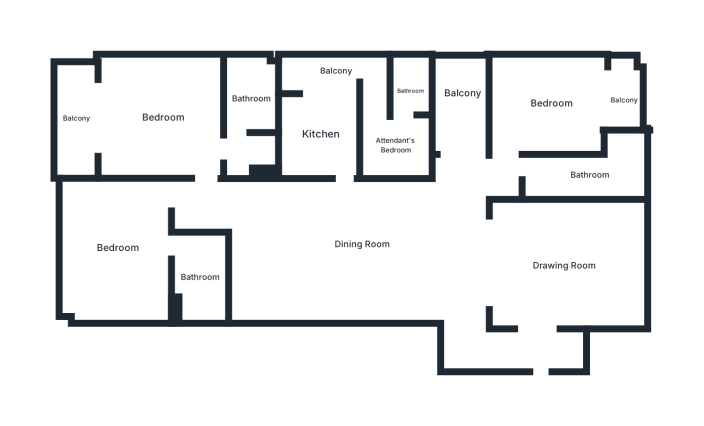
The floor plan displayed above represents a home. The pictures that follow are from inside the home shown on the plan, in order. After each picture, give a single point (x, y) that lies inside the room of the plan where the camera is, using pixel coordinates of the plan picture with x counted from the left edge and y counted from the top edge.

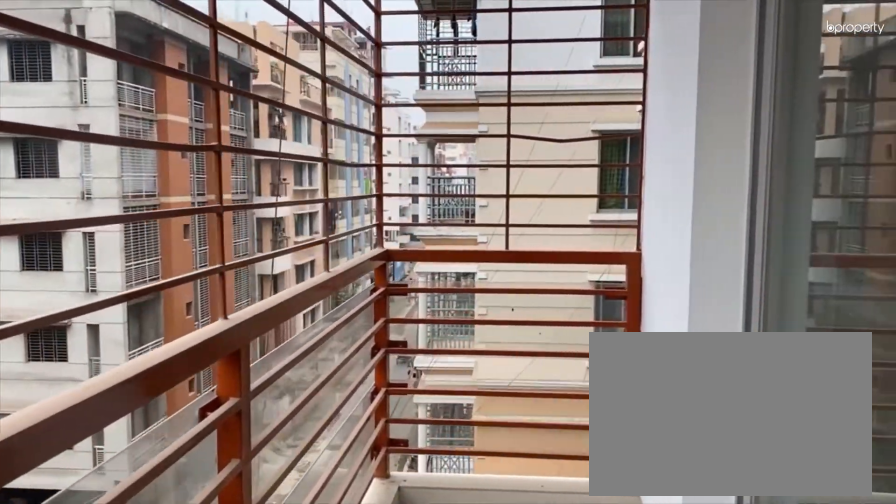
(75, 117)
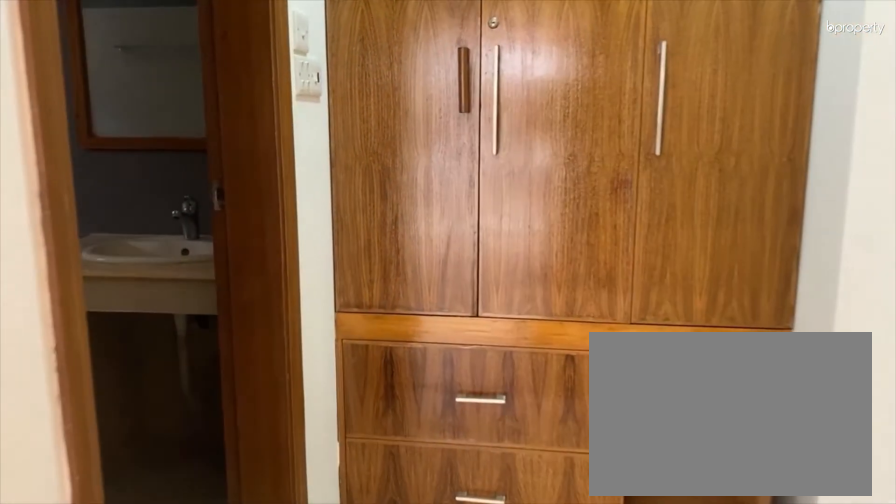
(235, 137)
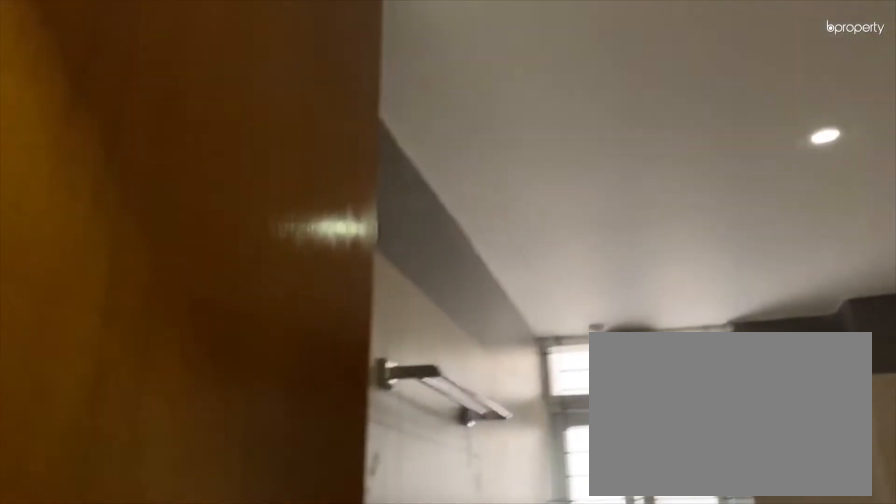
(250, 98)
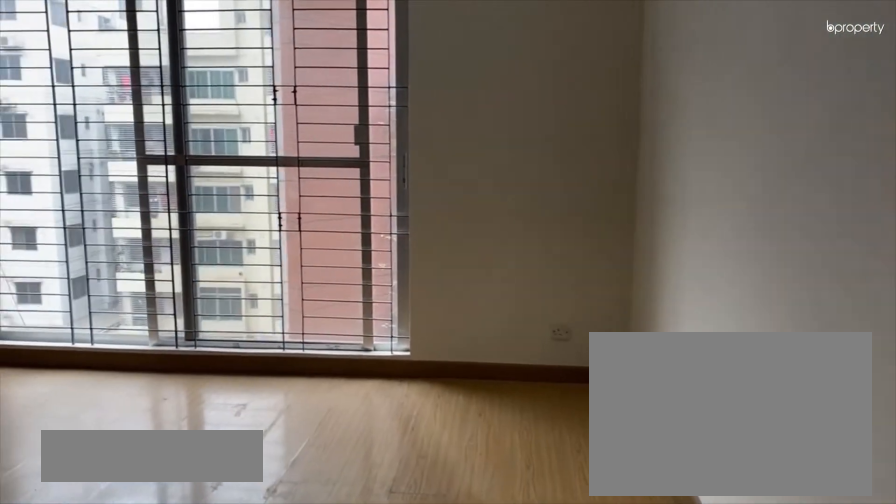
(116, 248)
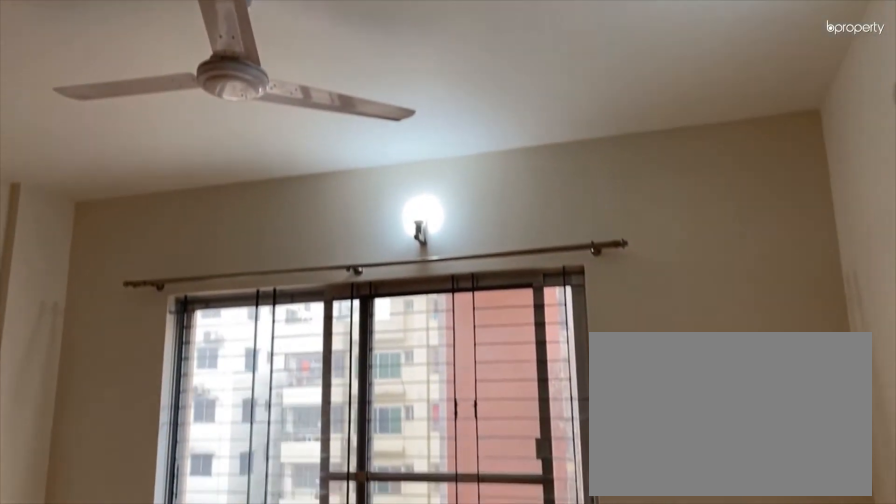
(115, 248)
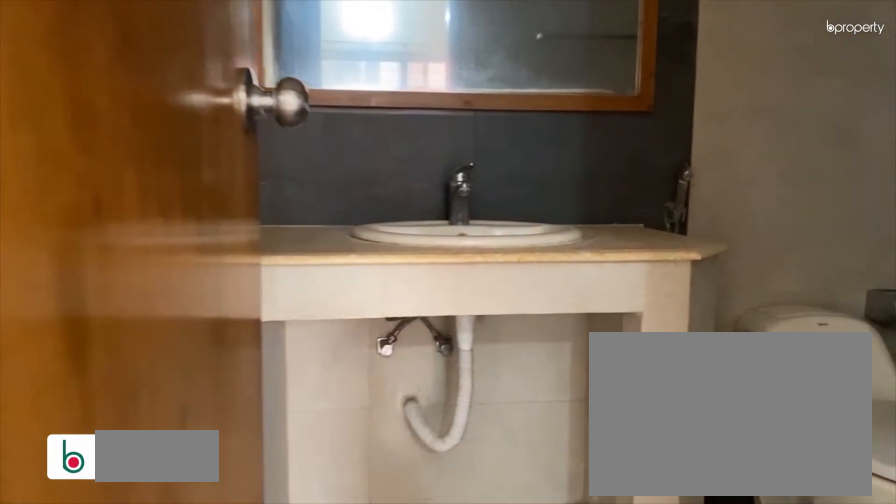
(199, 277)
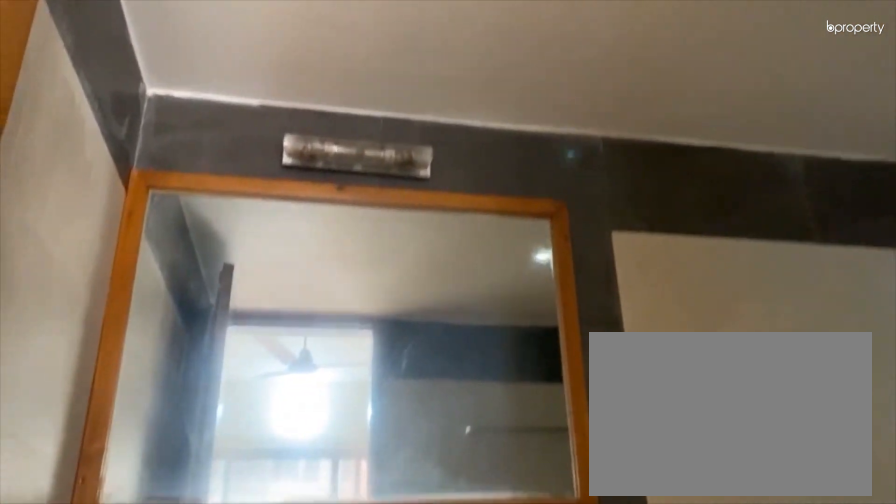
(199, 277)
